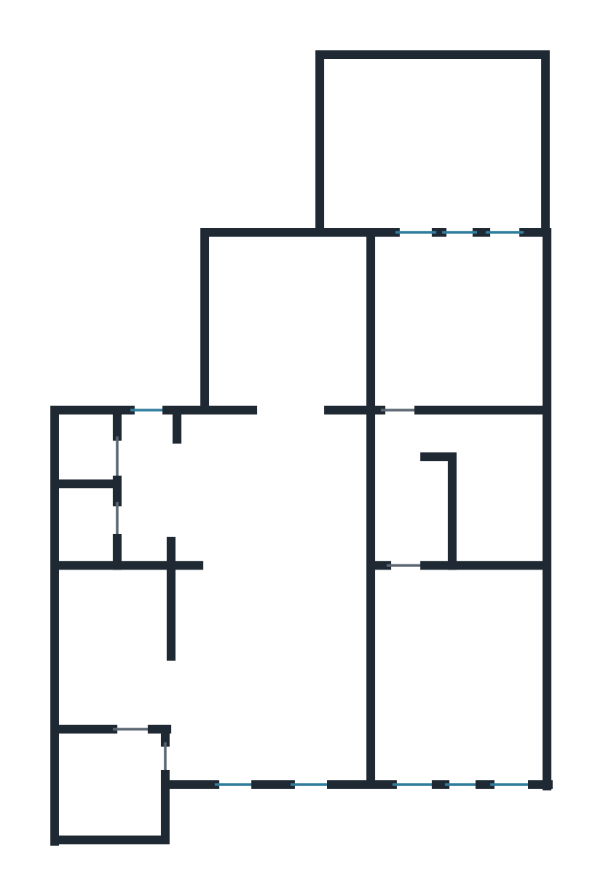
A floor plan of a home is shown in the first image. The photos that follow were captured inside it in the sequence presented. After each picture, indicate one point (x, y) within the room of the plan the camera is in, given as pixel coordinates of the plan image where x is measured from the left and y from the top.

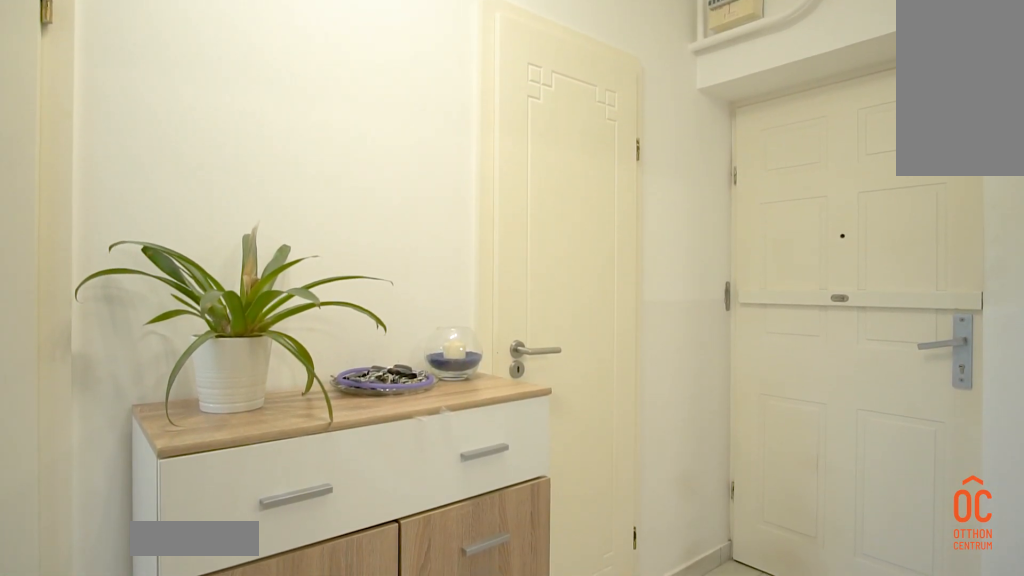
(150, 488)
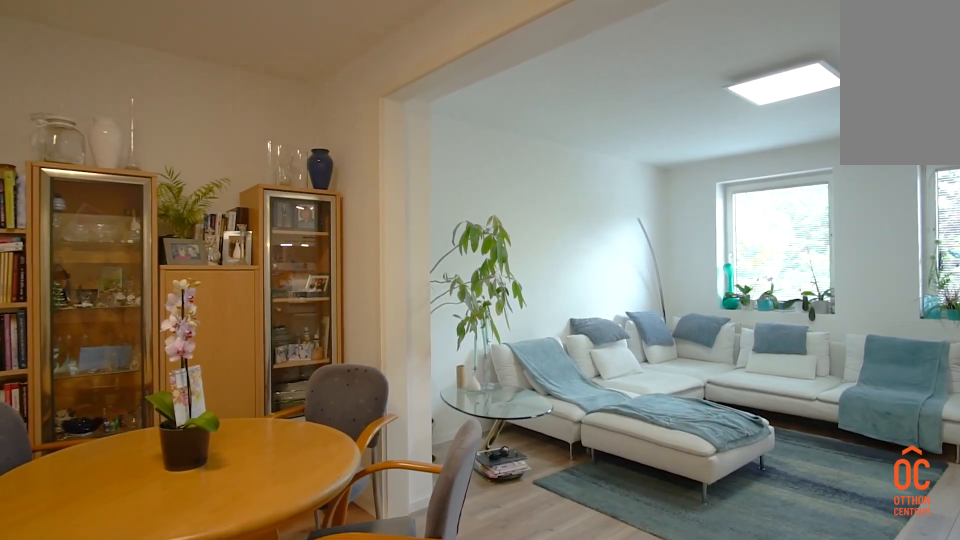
(295, 602)
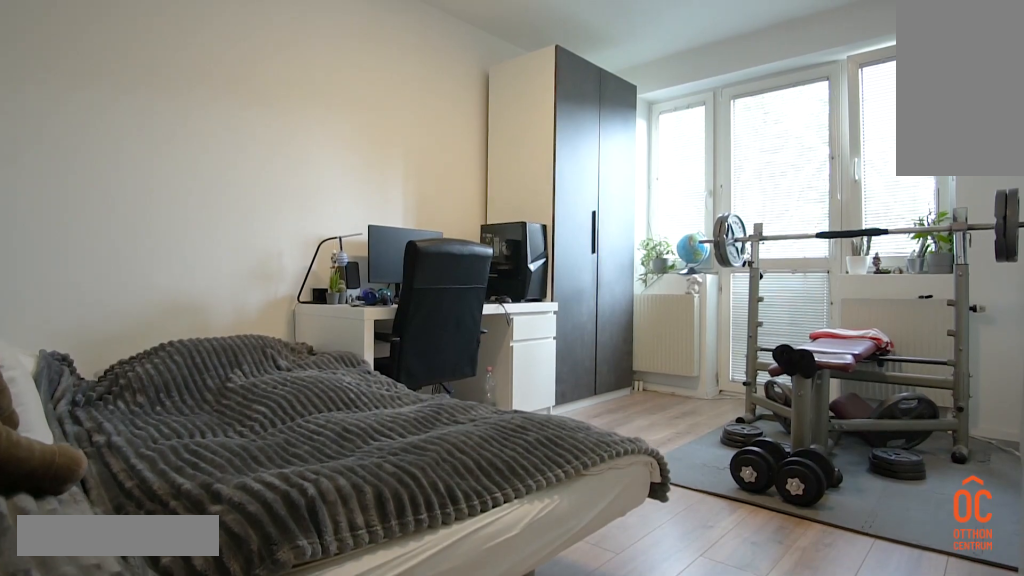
(482, 675)
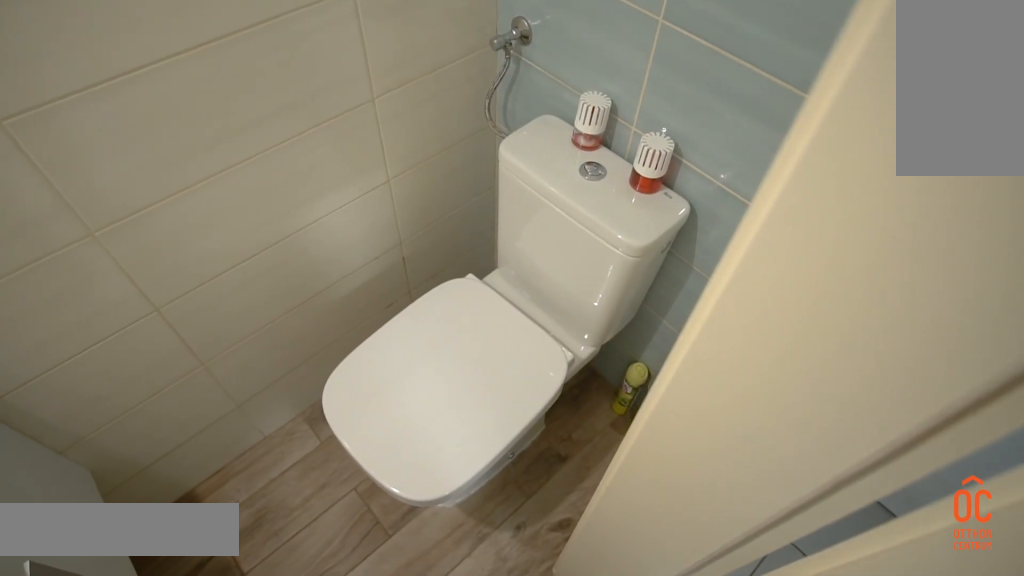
(89, 441)
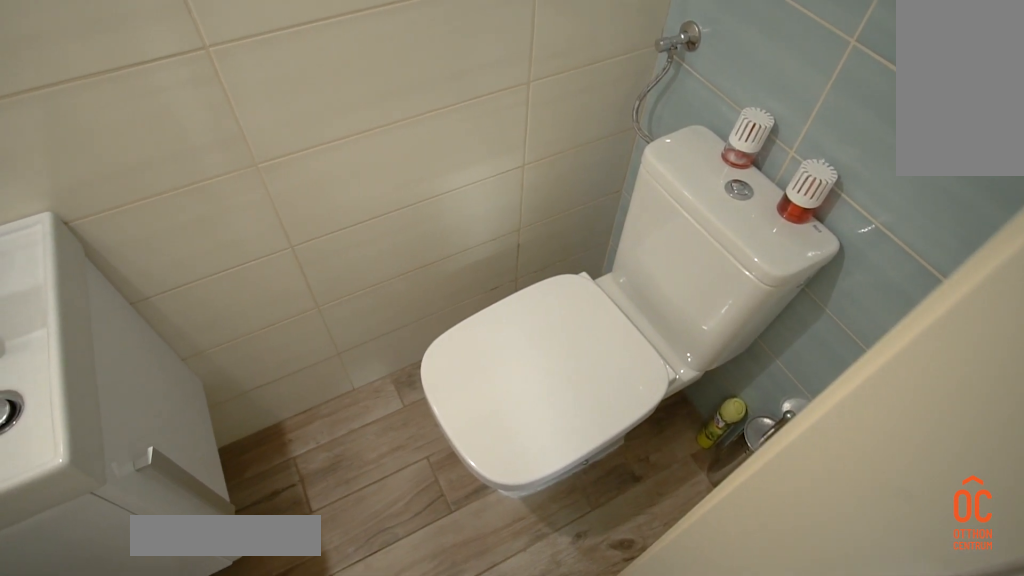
(89, 442)
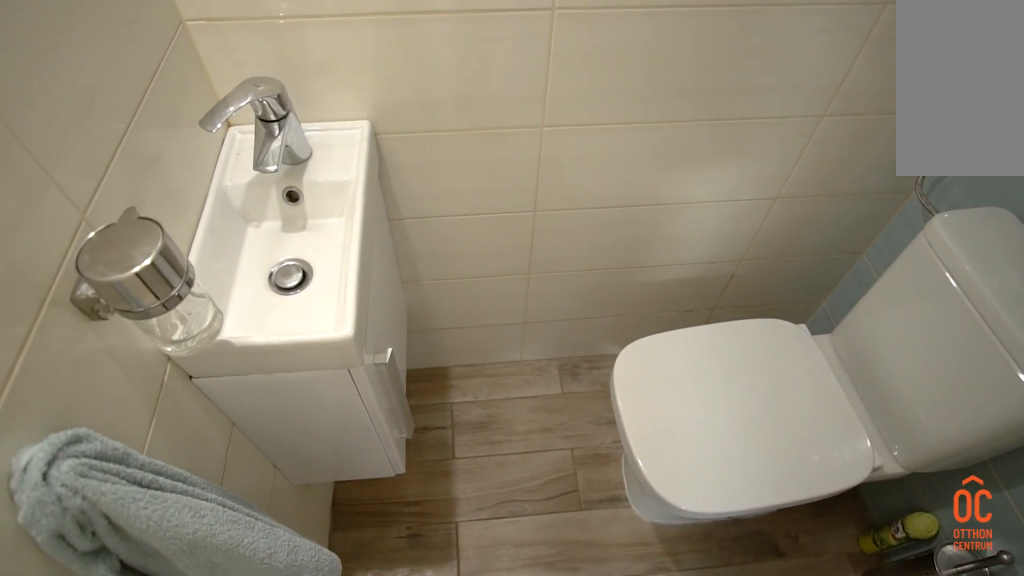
(89, 442)
